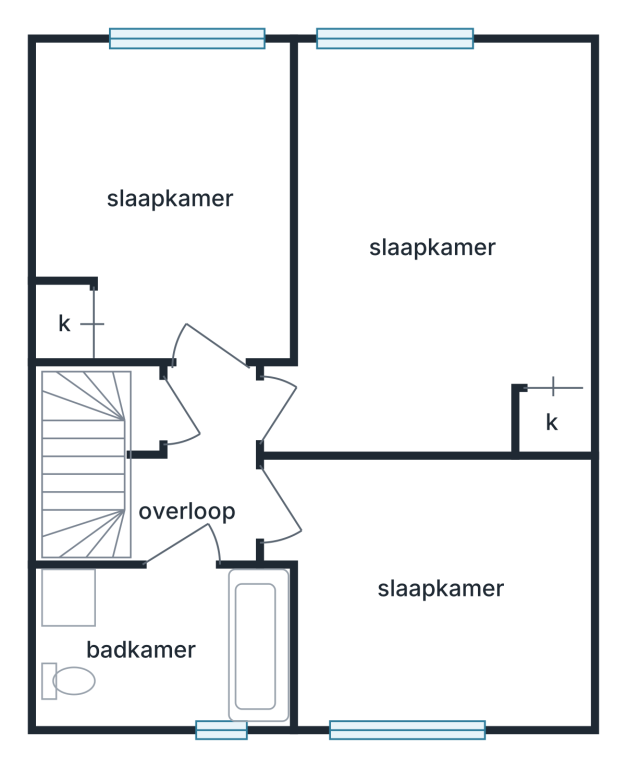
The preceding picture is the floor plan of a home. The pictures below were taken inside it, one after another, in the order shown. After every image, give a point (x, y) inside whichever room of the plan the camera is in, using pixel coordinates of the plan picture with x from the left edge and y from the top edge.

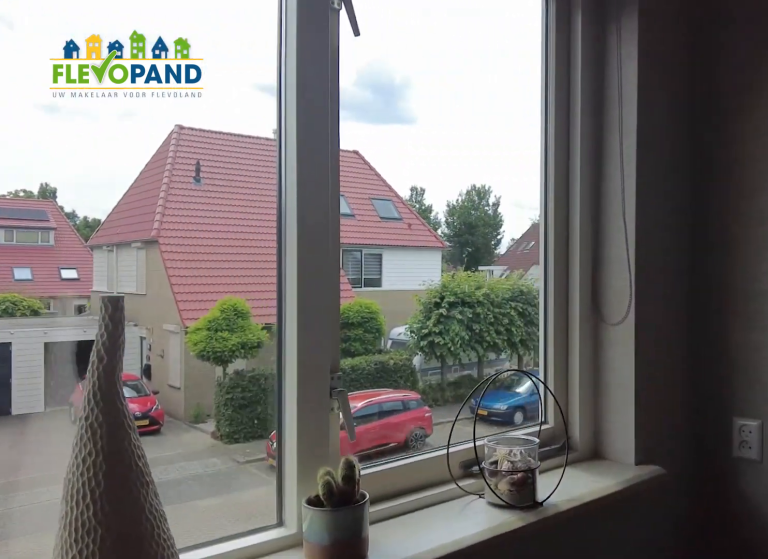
(435, 587)
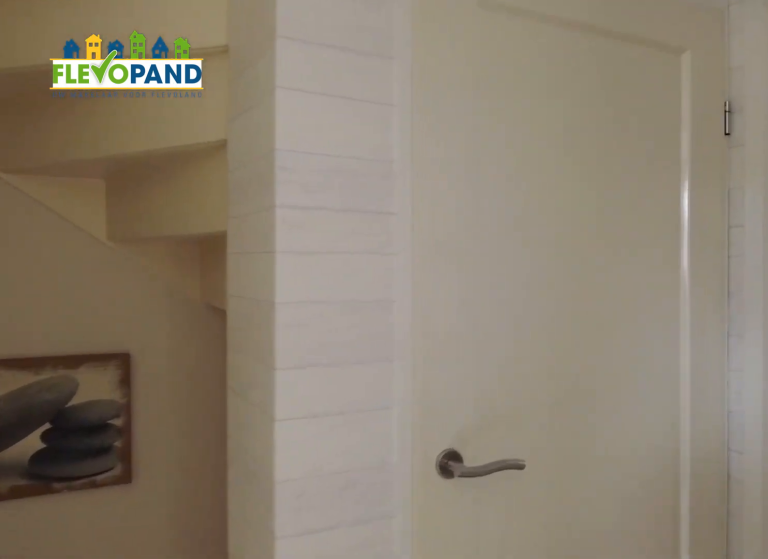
(200, 475)
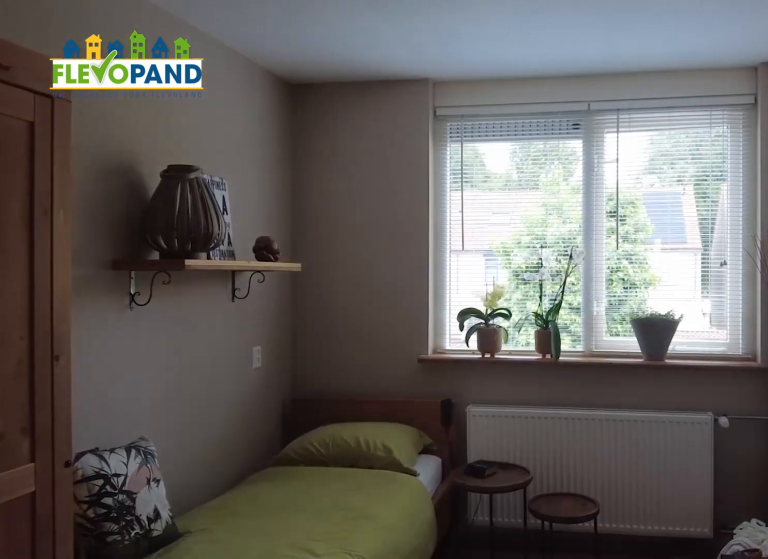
(163, 138)
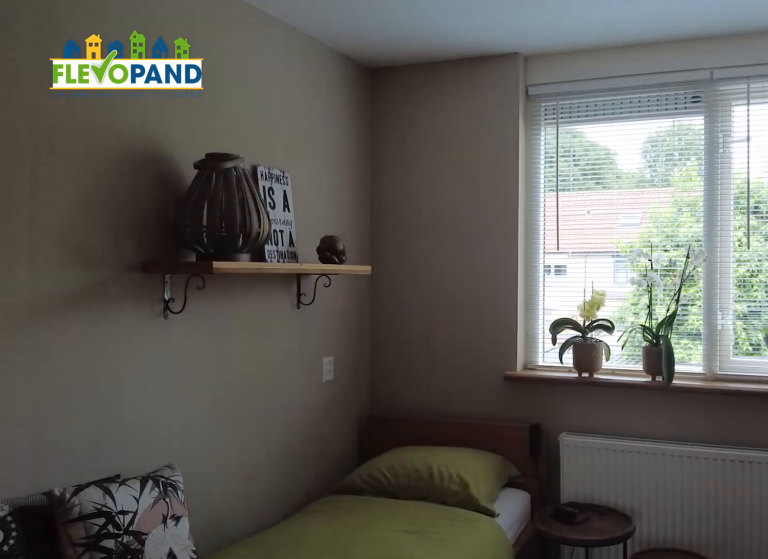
(163, 138)
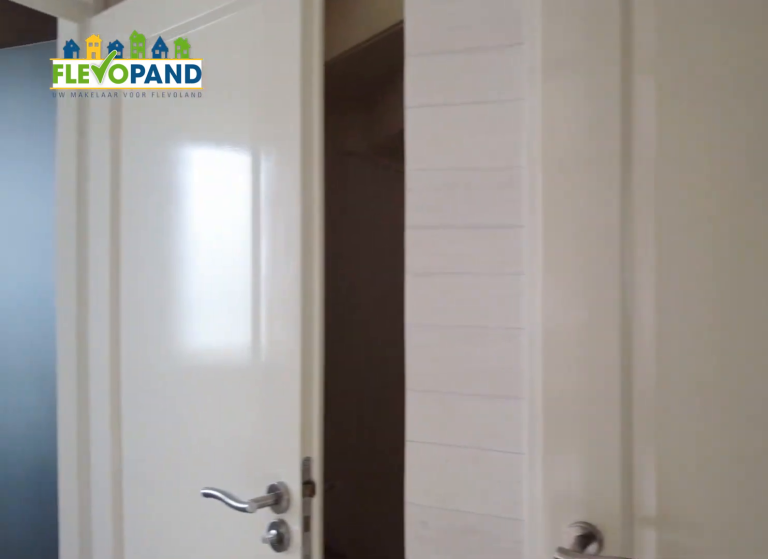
(201, 474)
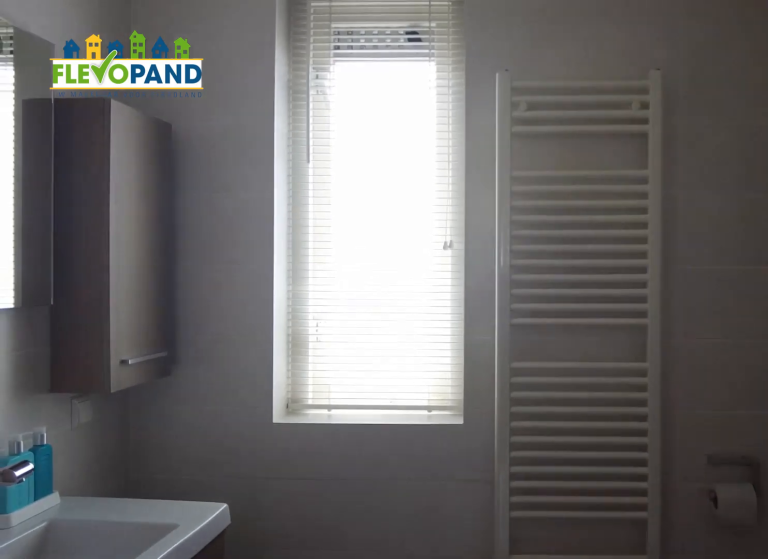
(256, 644)
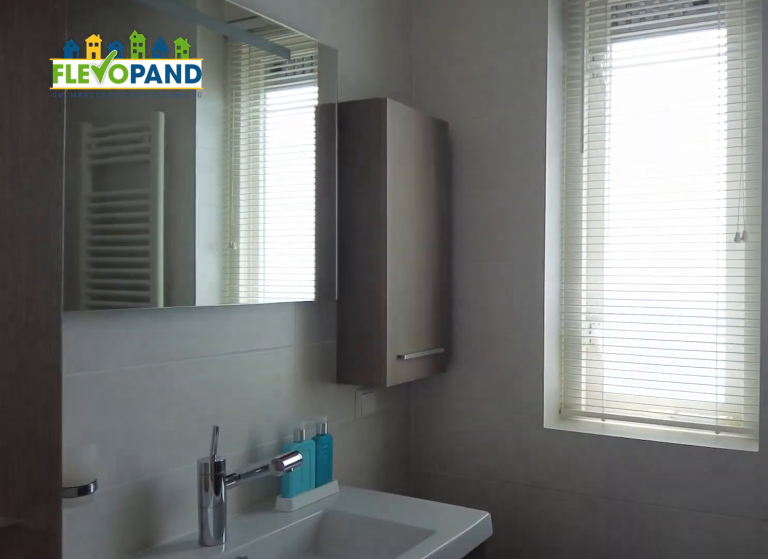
(256, 644)
